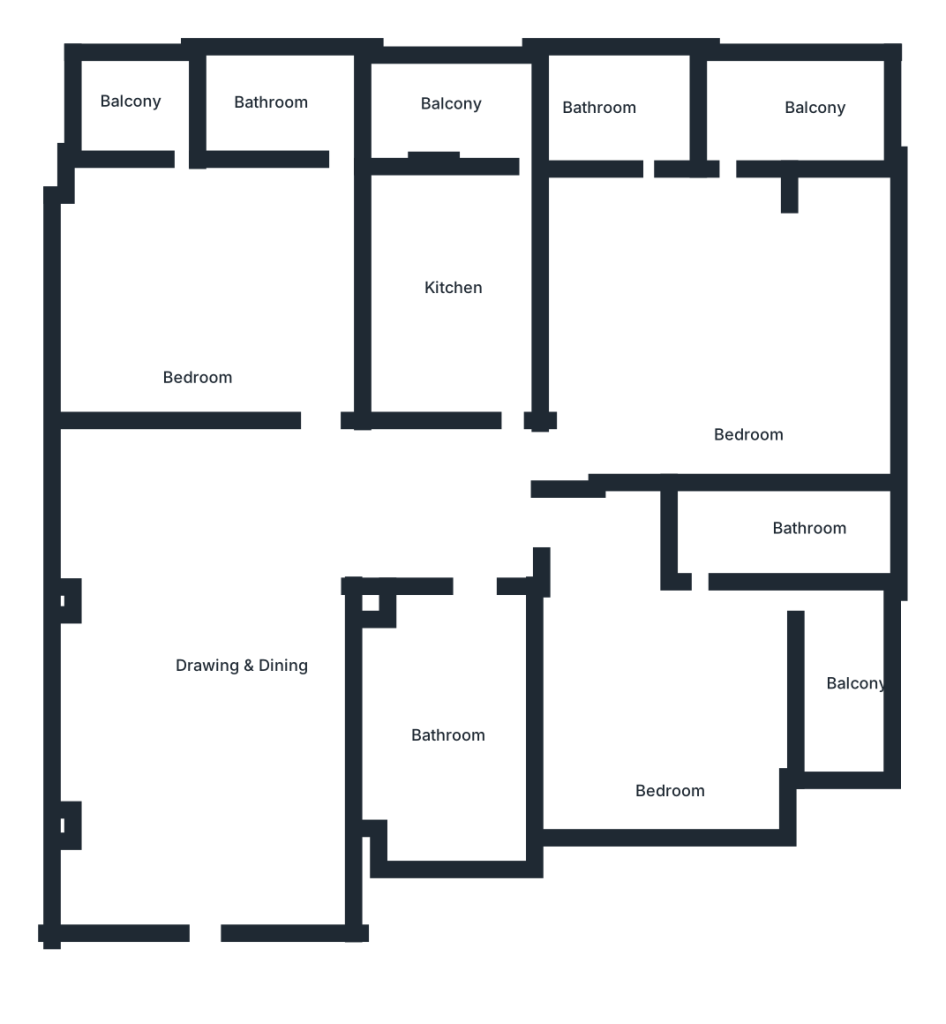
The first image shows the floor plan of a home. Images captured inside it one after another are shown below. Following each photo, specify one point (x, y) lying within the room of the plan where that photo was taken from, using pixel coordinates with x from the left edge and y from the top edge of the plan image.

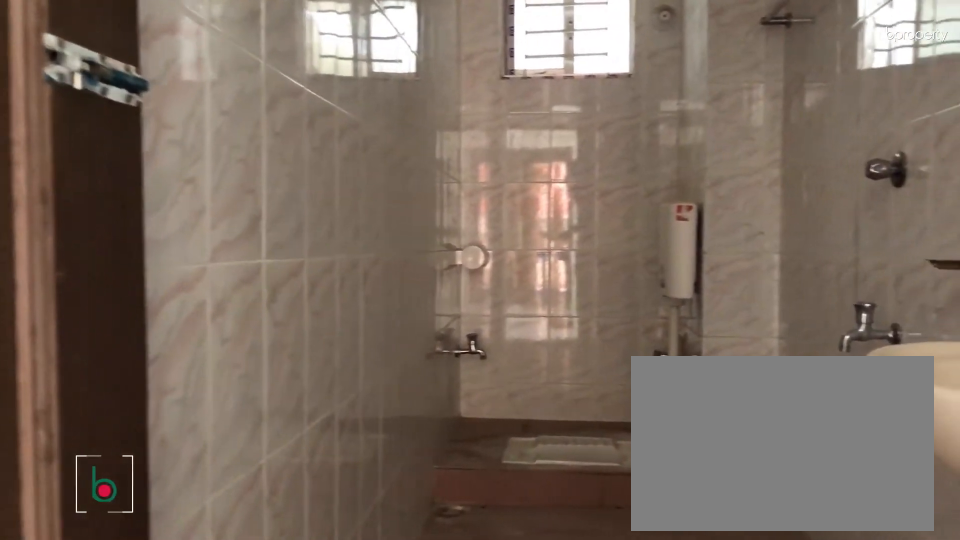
(442, 714)
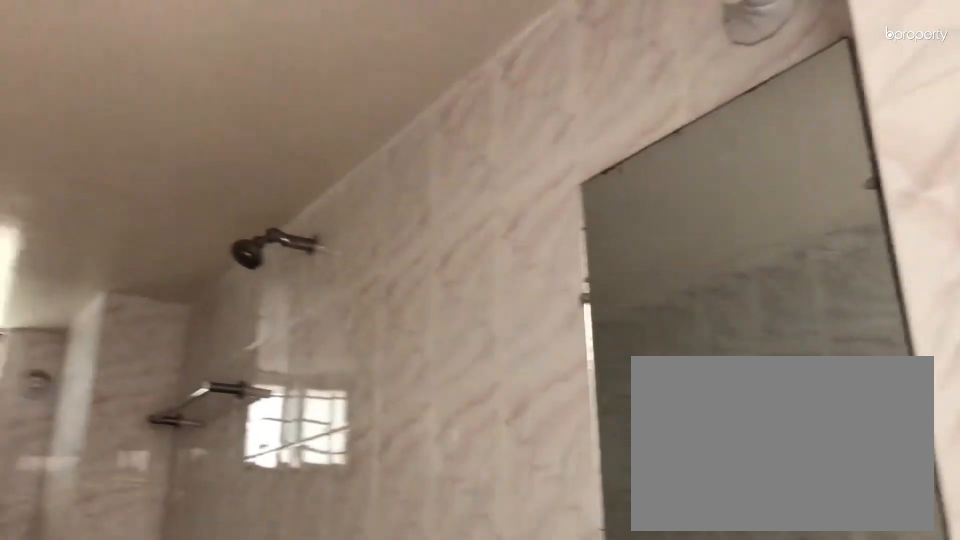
(442, 714)
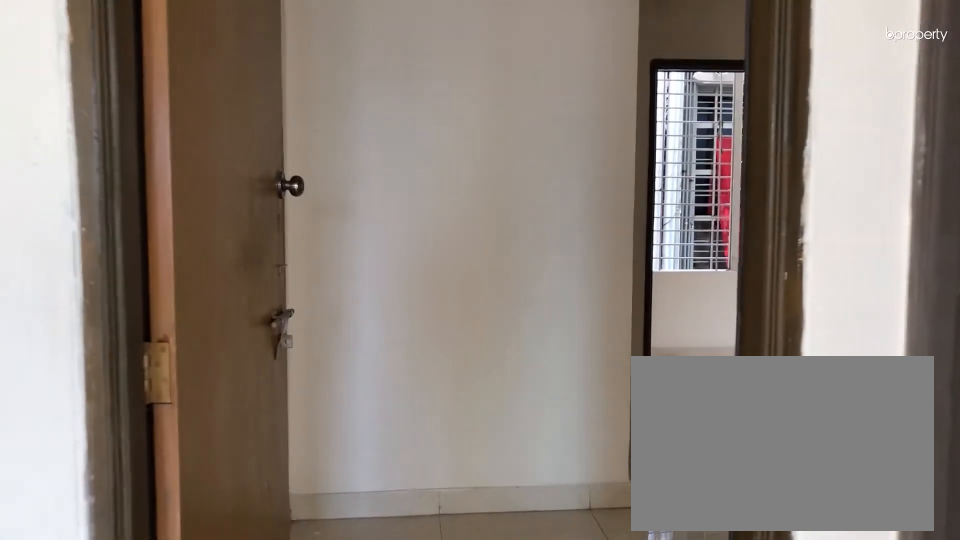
(572, 521)
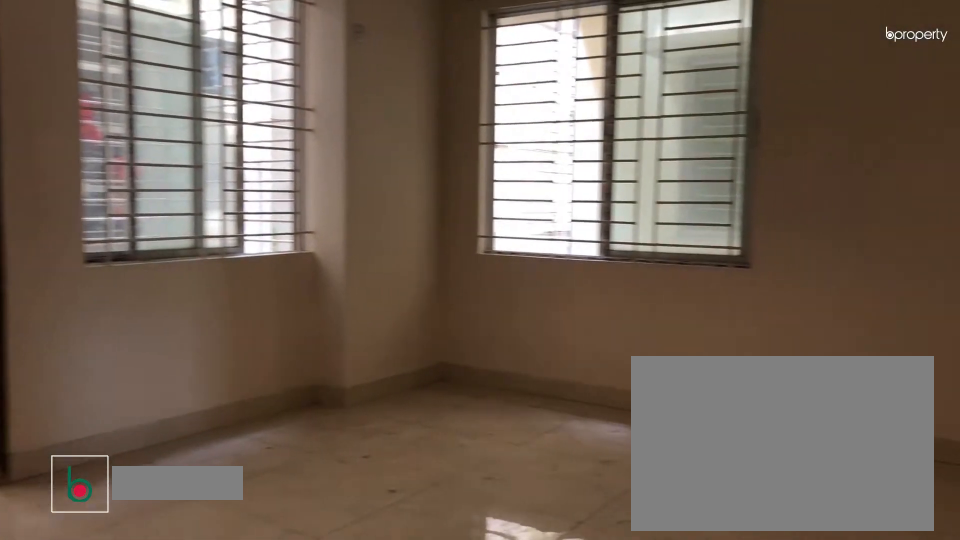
(671, 715)
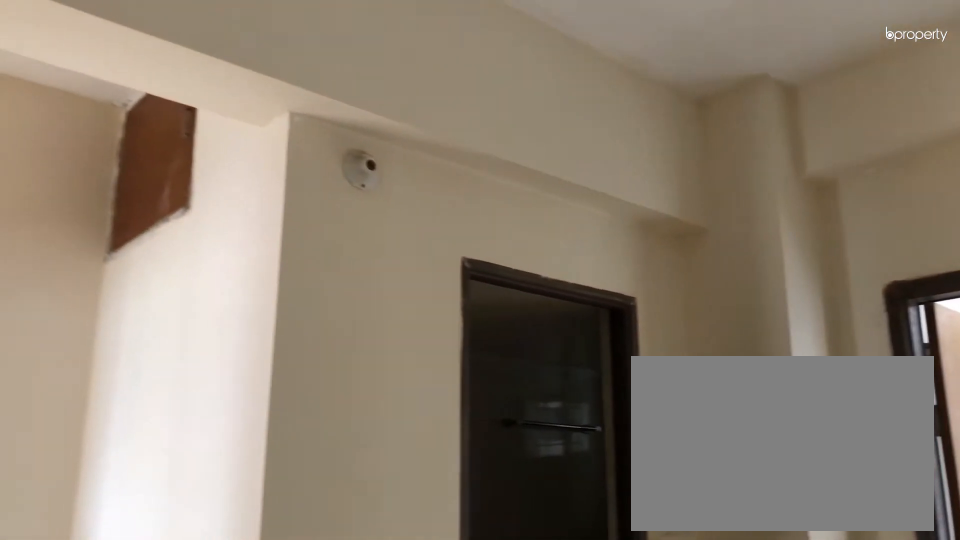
(671, 714)
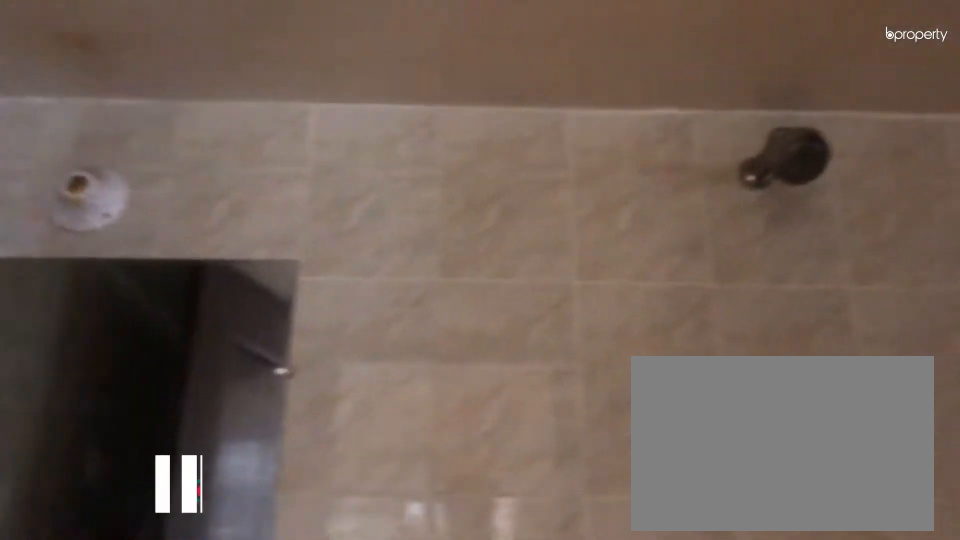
(774, 527)
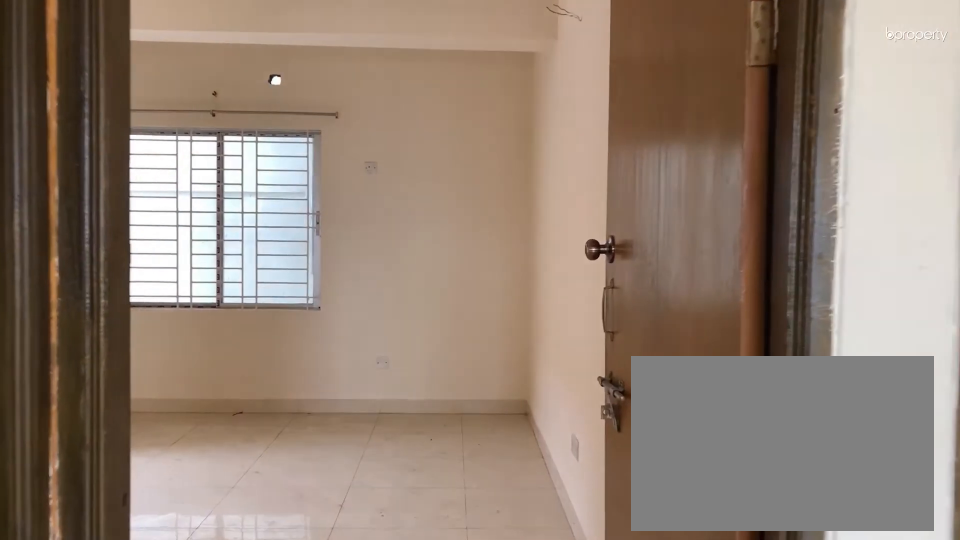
(528, 468)
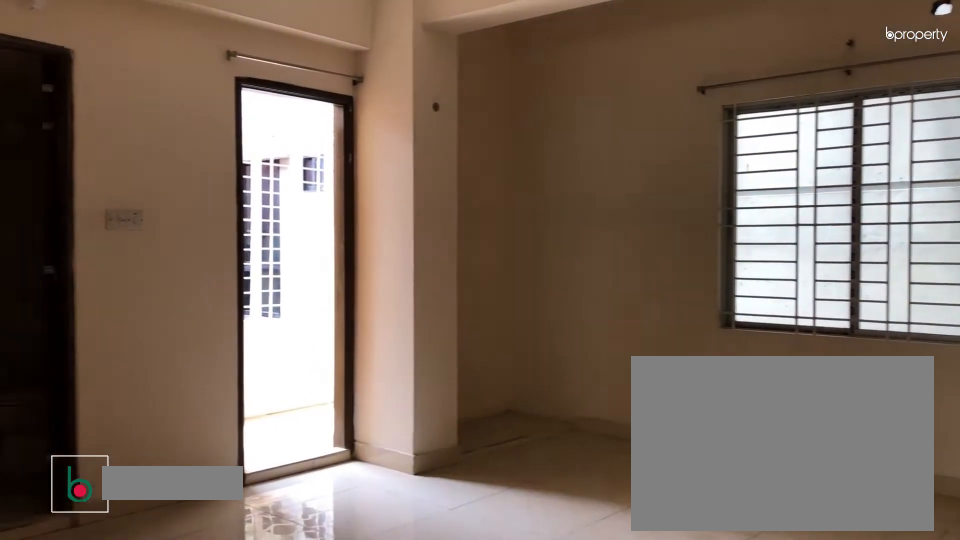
(747, 360)
